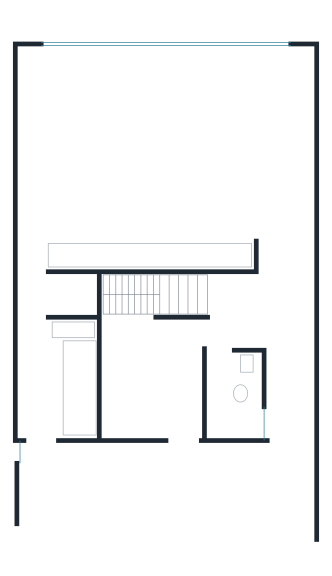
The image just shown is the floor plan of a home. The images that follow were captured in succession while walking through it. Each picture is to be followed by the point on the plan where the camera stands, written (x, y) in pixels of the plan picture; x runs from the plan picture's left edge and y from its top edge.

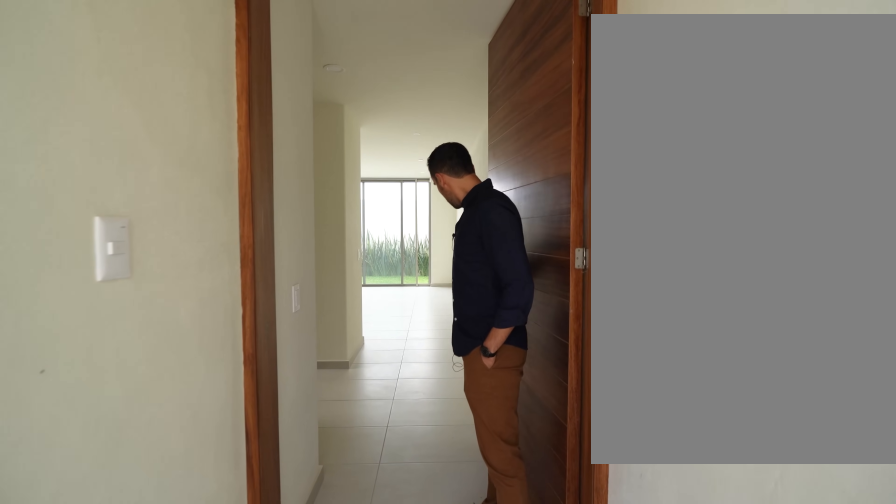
(290, 450)
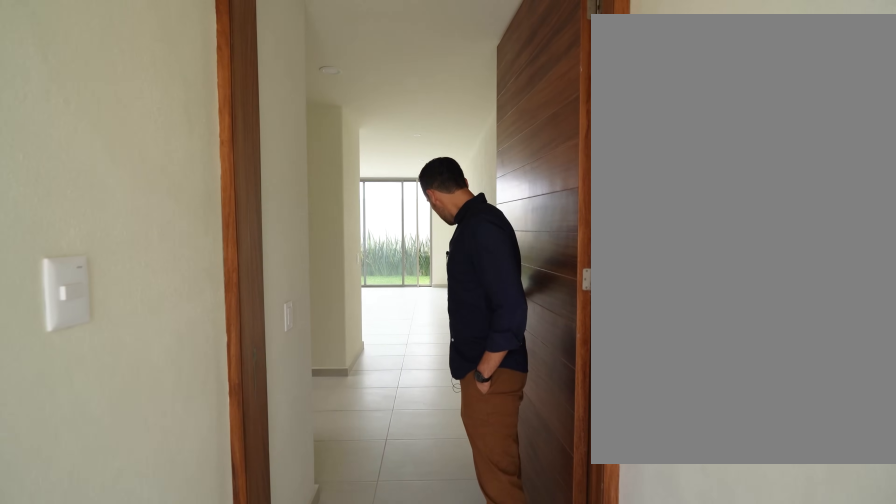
(290, 448)
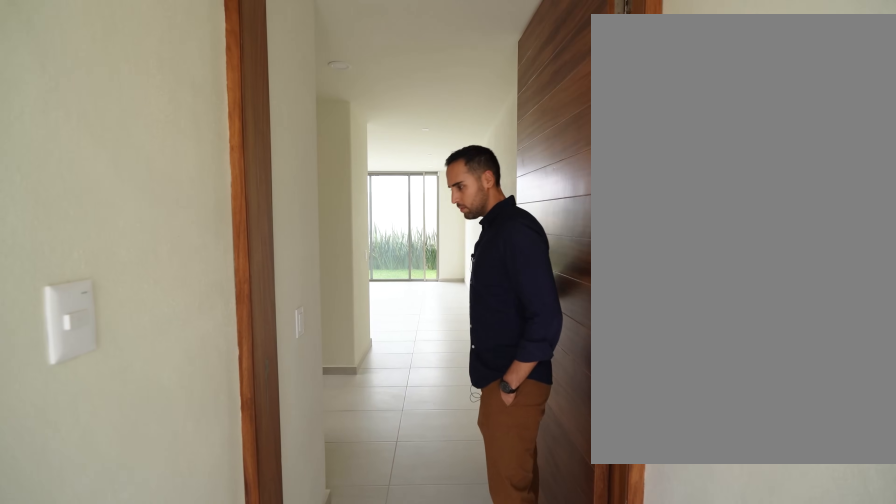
(290, 445)
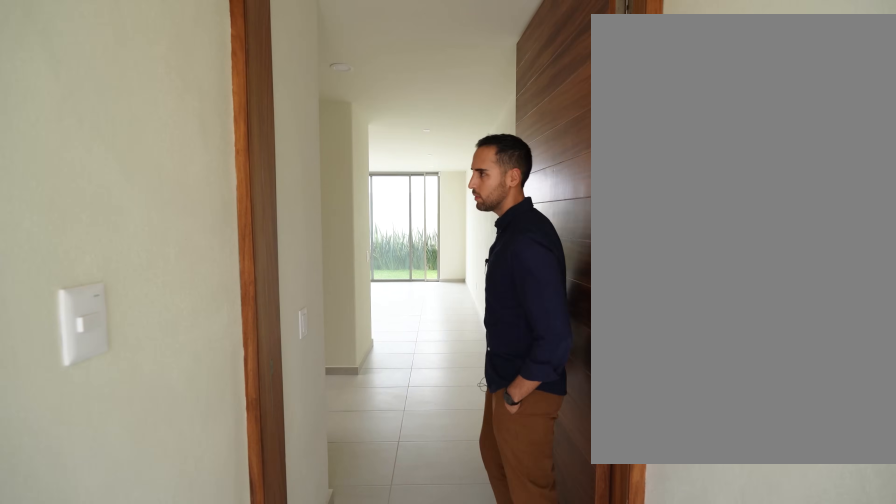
(290, 445)
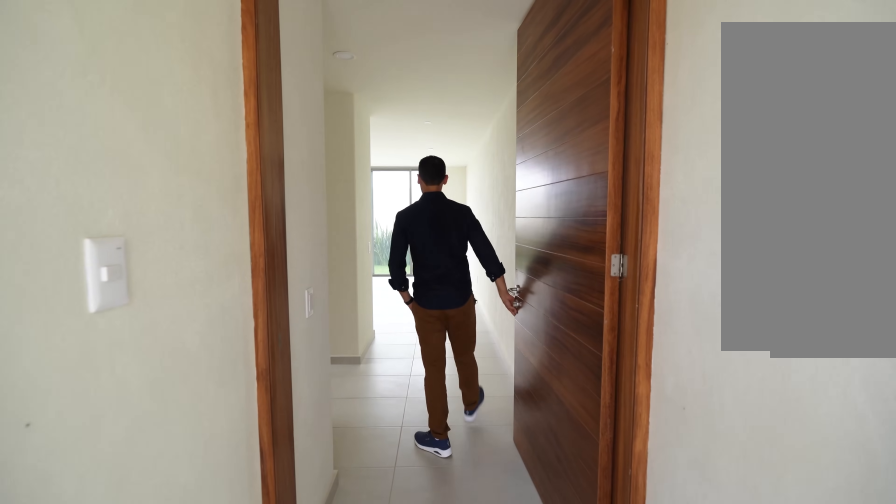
(290, 444)
